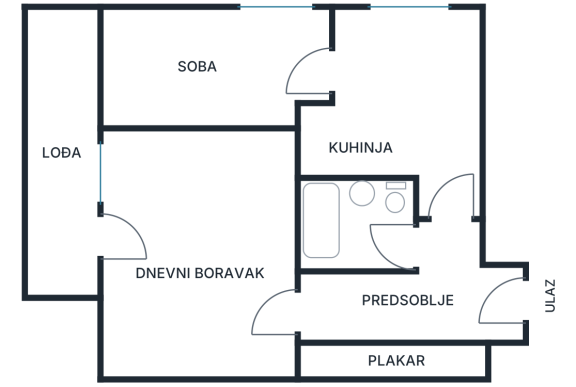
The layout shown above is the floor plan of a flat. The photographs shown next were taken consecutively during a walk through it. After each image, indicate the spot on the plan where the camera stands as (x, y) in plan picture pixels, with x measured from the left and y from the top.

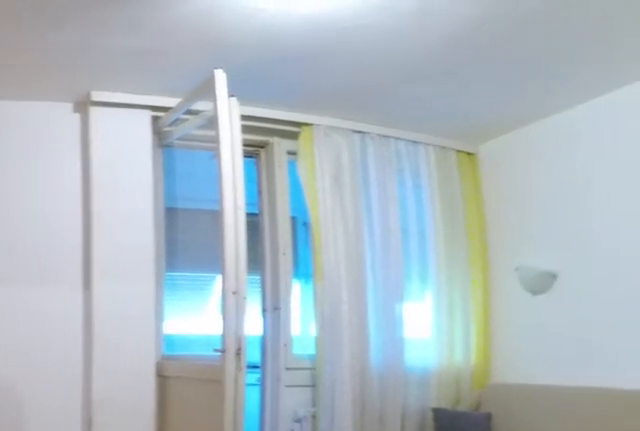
(287, 305)
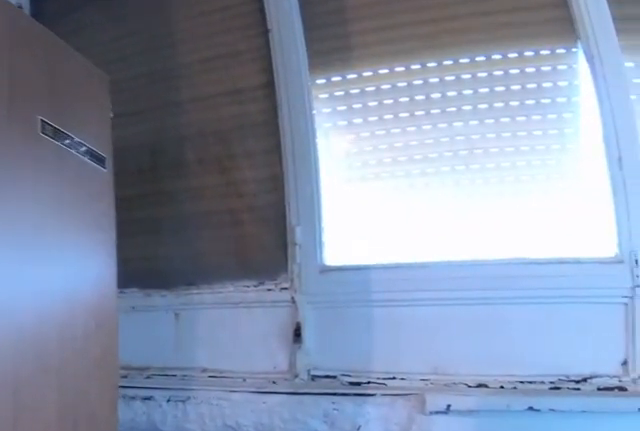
(124, 227)
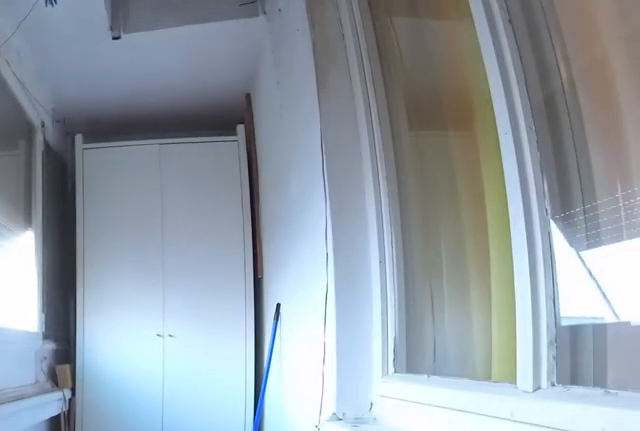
(60, 249)
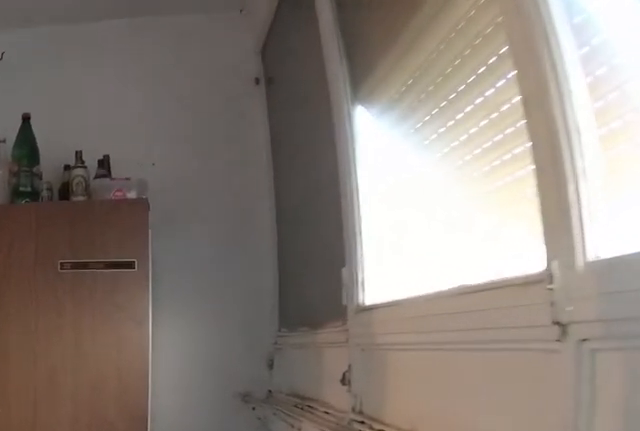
(55, 152)
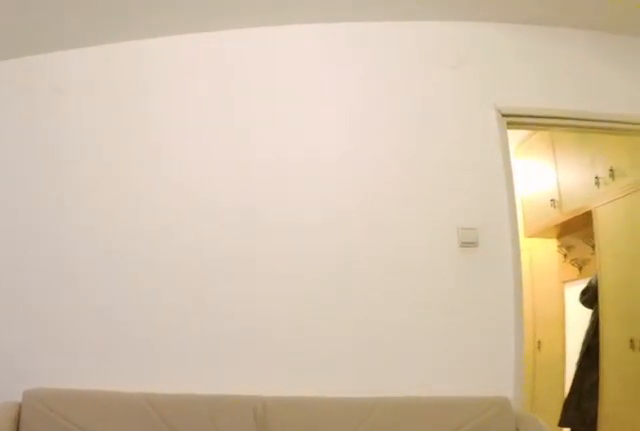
(131, 230)
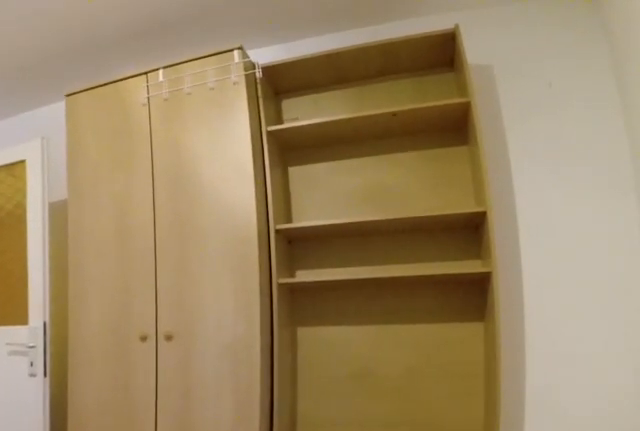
(141, 230)
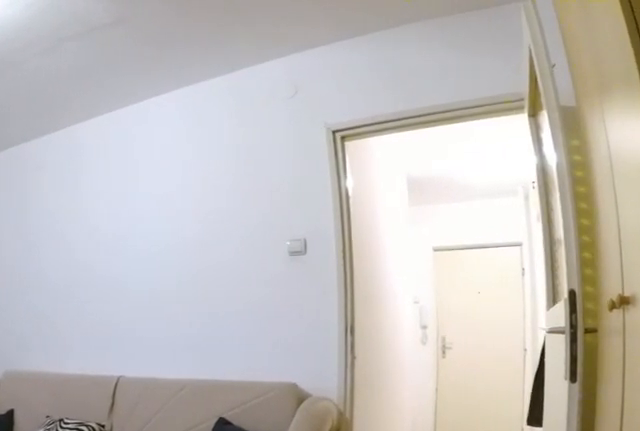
(149, 342)
